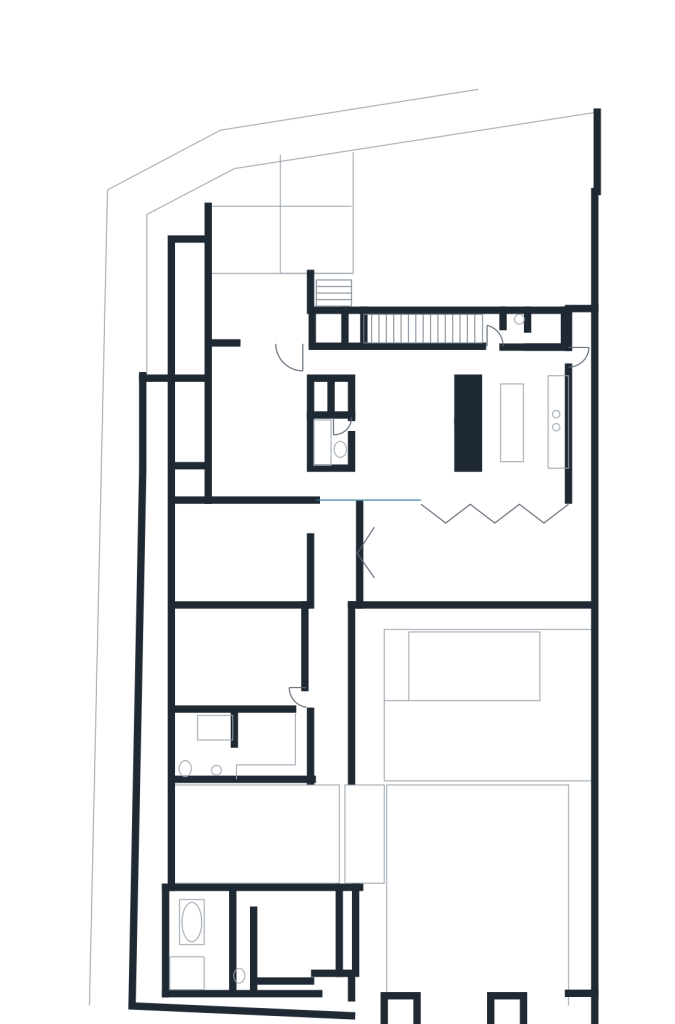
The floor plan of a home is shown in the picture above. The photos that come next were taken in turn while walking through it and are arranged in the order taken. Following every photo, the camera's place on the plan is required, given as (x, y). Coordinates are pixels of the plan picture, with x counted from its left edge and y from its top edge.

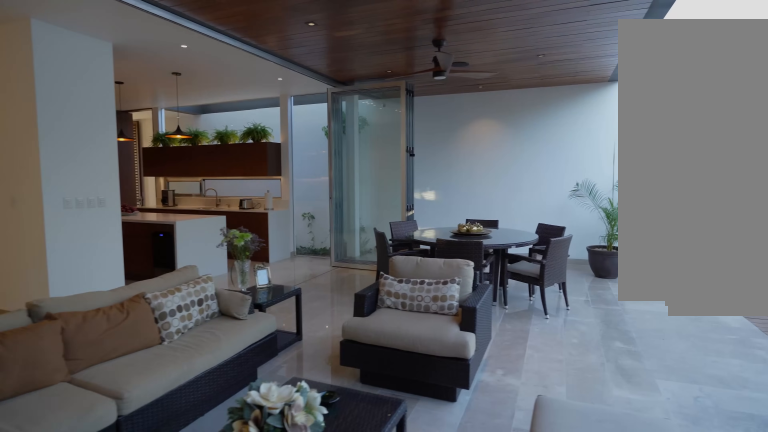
(350, 552)
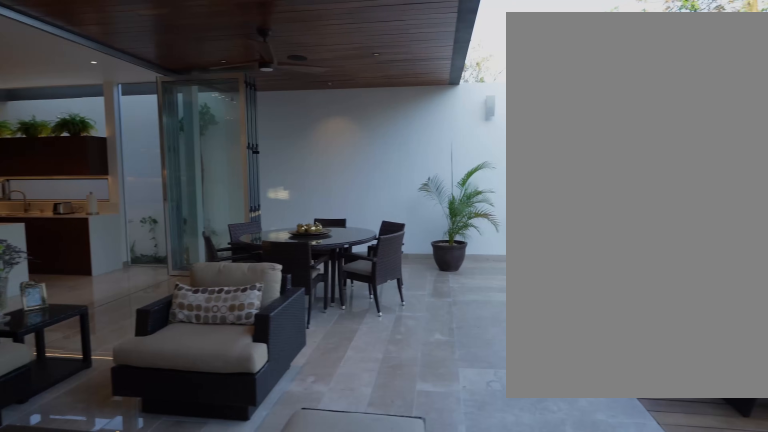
(375, 563)
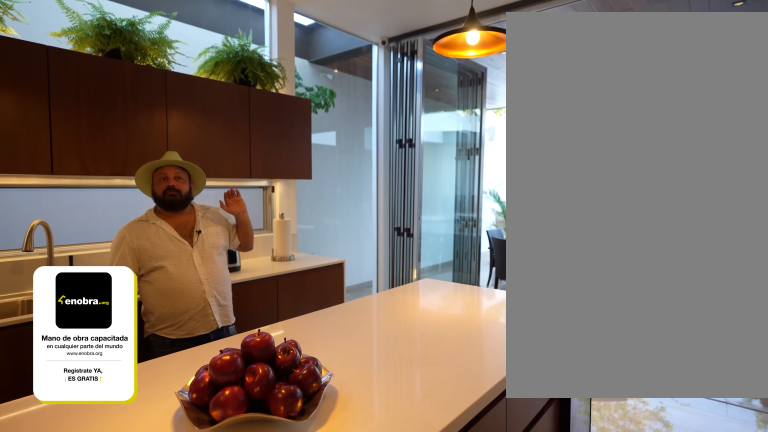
(488, 416)
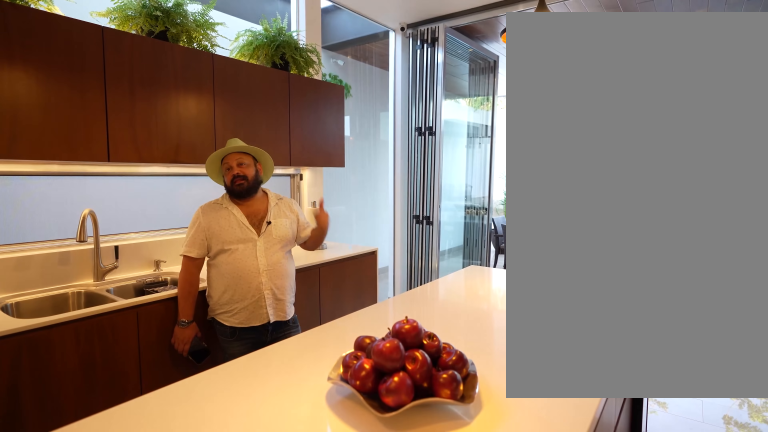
(491, 404)
